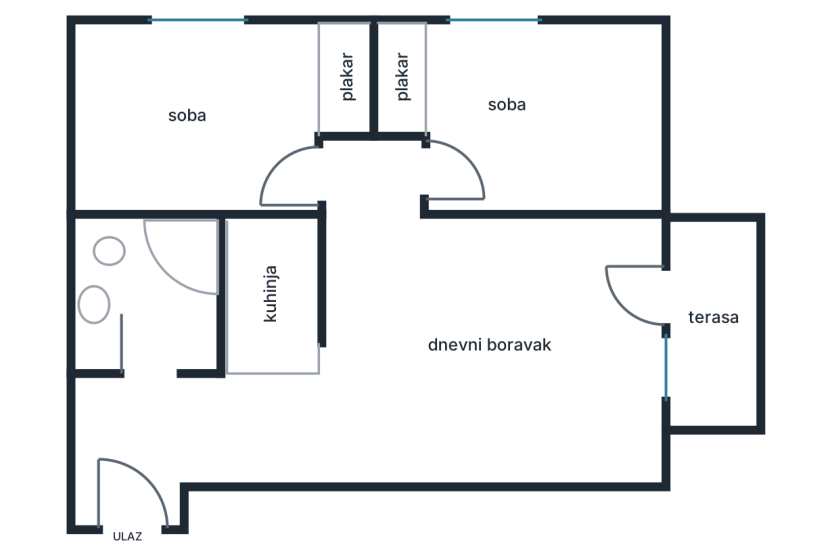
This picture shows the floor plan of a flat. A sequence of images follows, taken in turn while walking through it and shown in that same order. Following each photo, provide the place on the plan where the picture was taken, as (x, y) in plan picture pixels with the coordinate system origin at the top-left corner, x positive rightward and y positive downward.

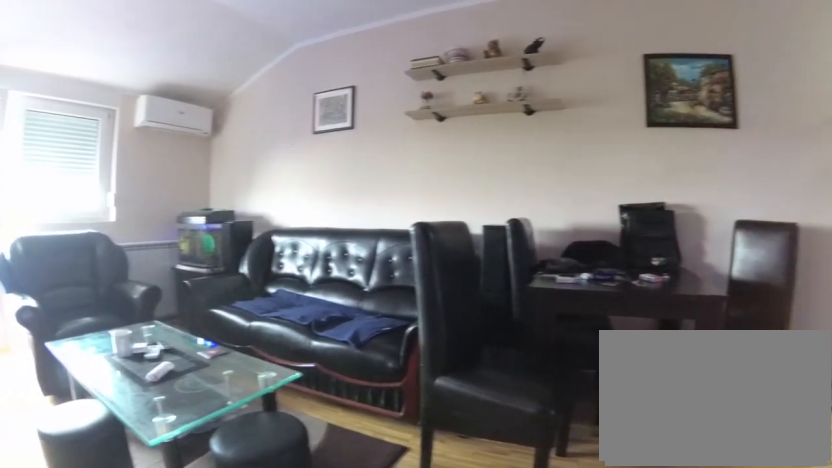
(344, 263)
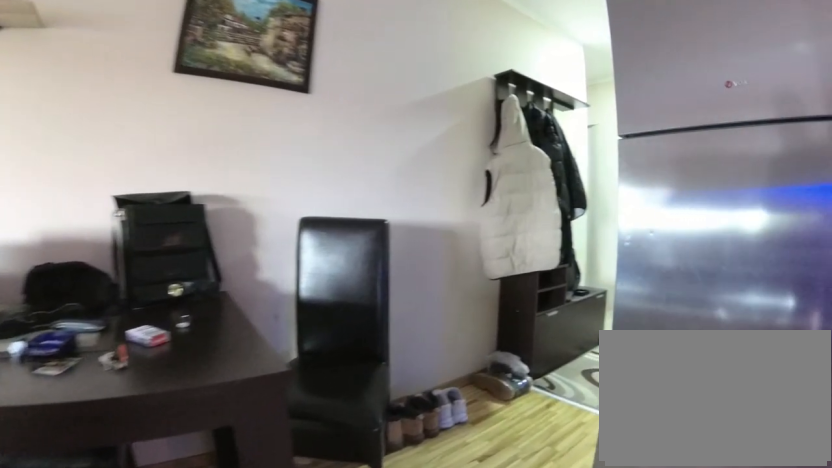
(358, 318)
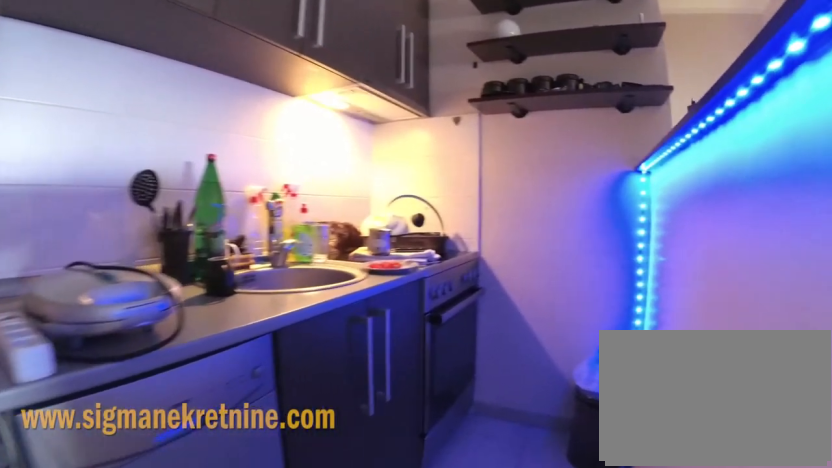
(286, 349)
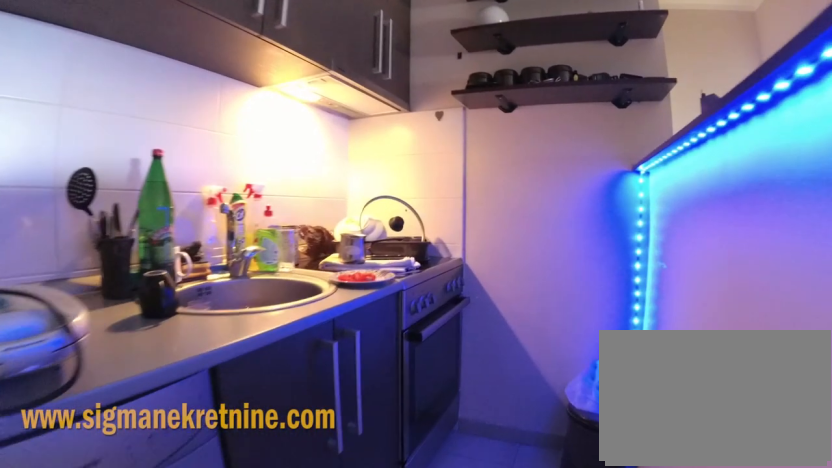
(284, 339)
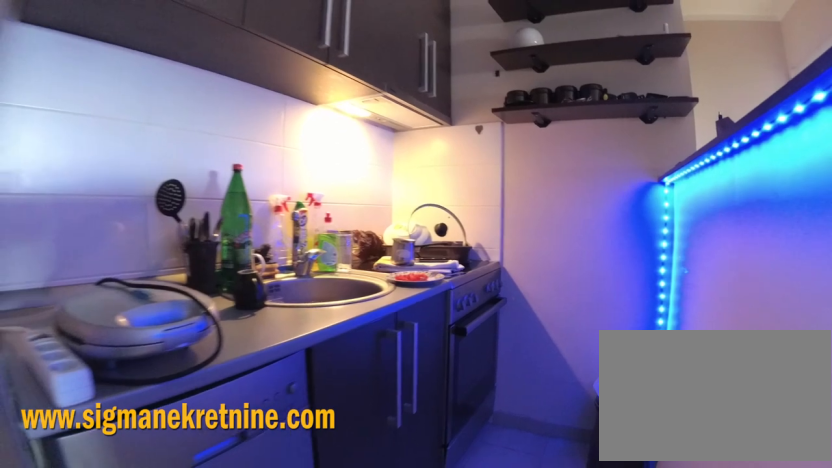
(302, 338)
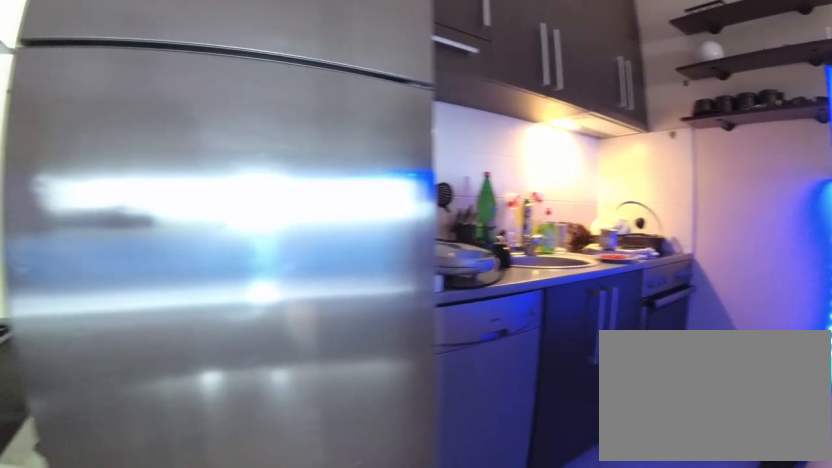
(321, 373)
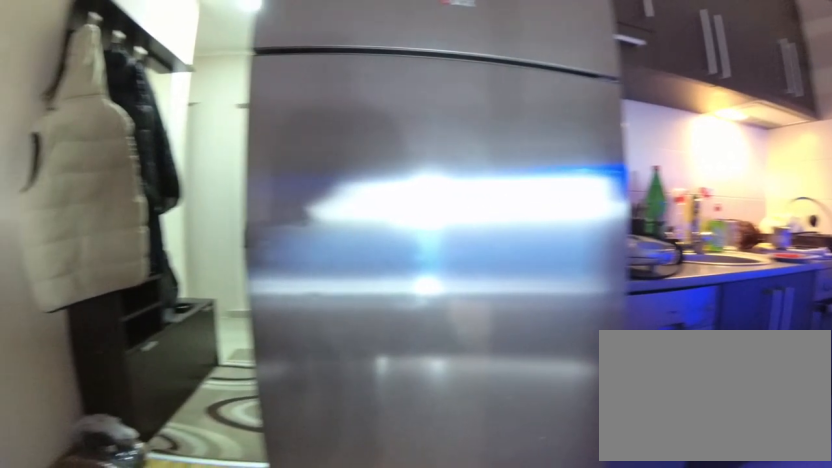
(327, 391)
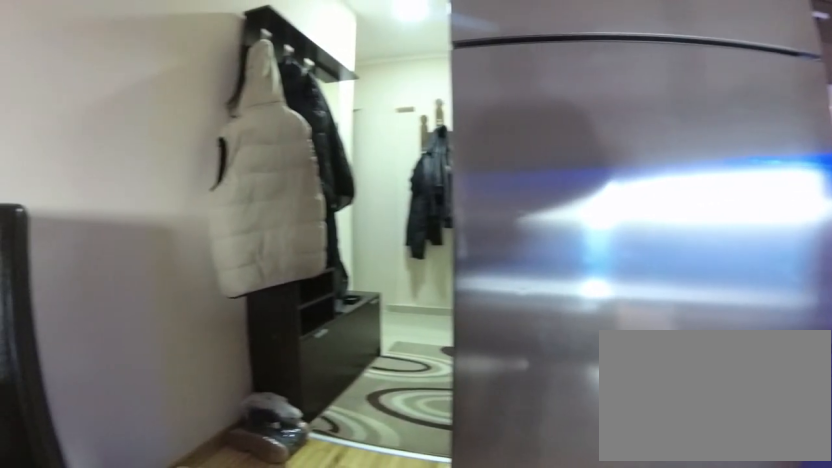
(329, 404)
